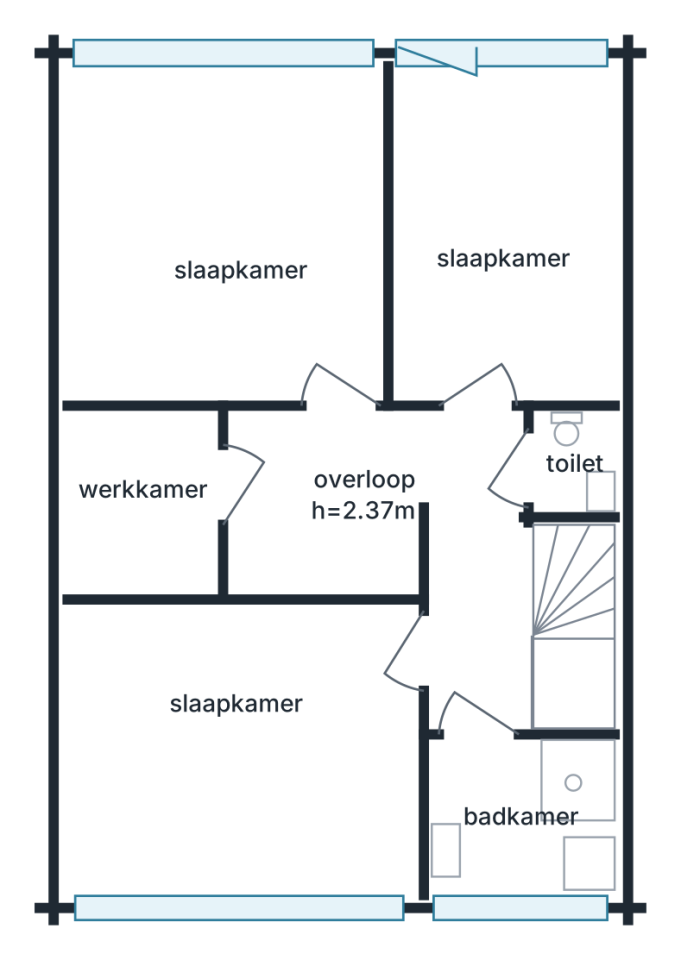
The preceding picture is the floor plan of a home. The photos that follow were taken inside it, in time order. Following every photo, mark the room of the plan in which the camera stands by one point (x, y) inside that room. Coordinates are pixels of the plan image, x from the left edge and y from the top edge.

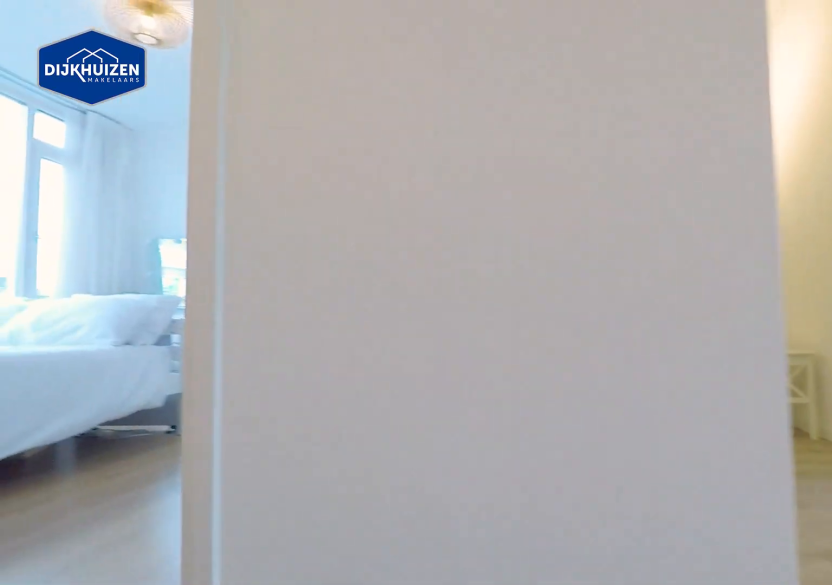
(479, 570)
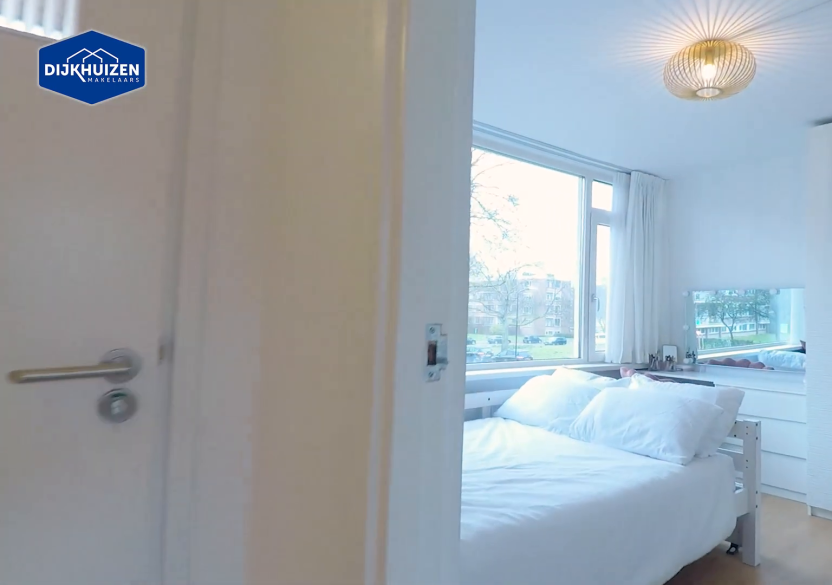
(479, 570)
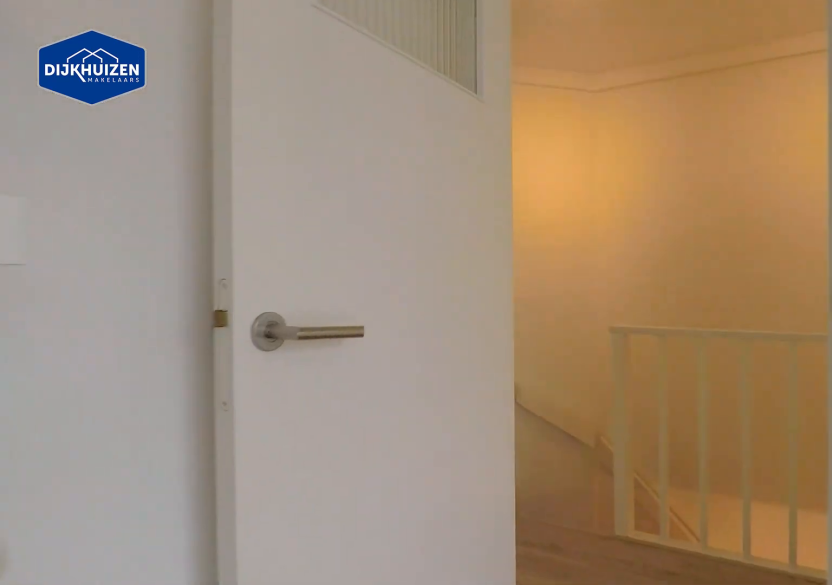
(244, 750)
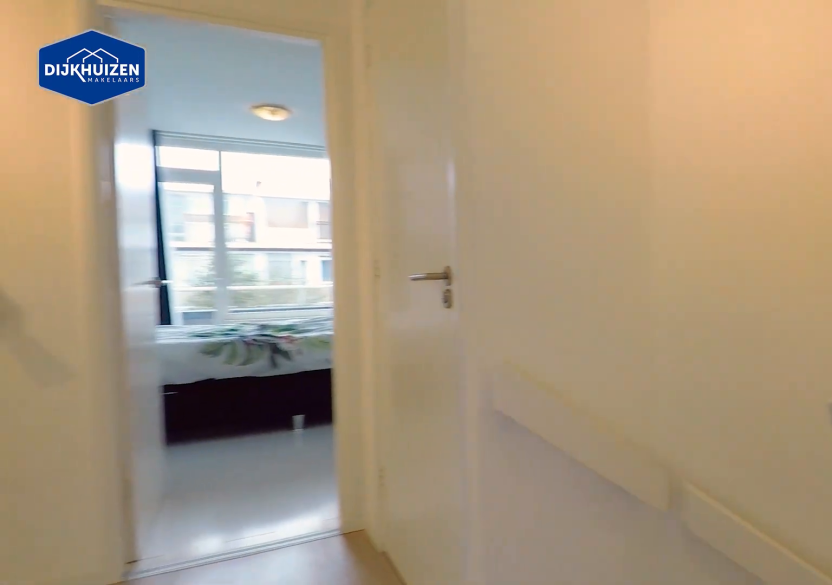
(478, 570)
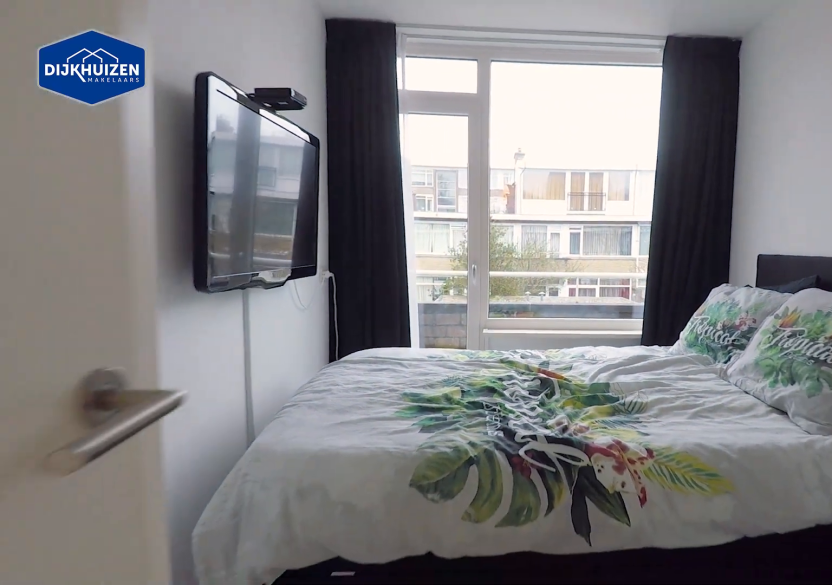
(501, 227)
